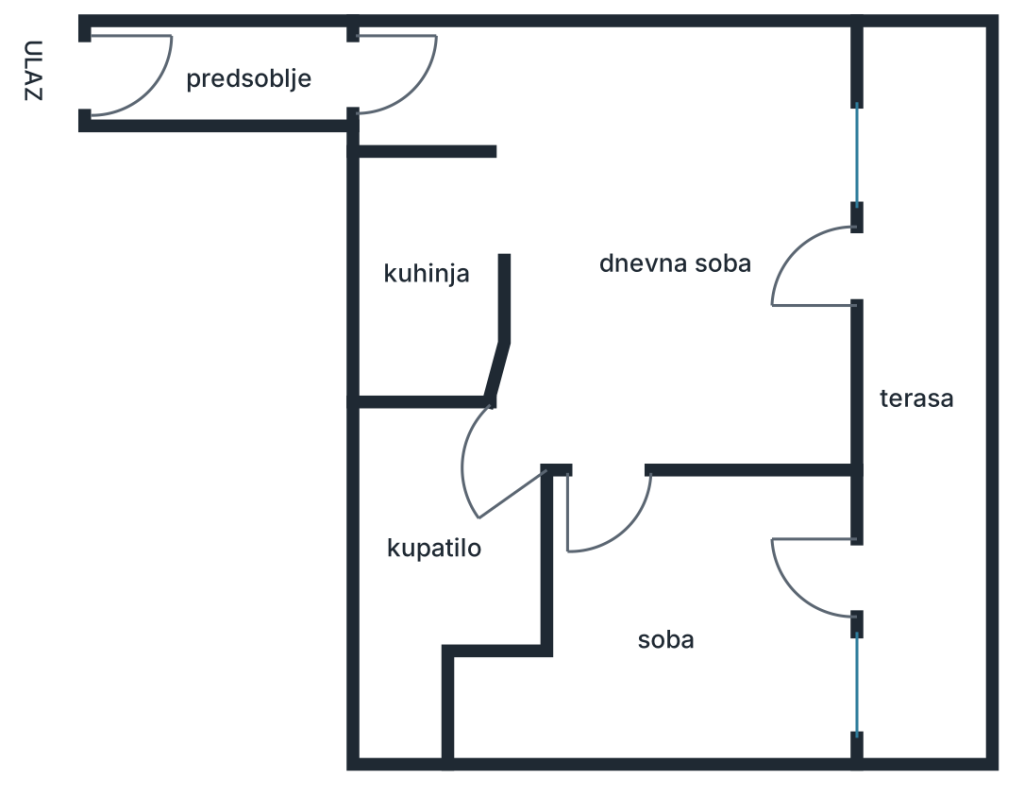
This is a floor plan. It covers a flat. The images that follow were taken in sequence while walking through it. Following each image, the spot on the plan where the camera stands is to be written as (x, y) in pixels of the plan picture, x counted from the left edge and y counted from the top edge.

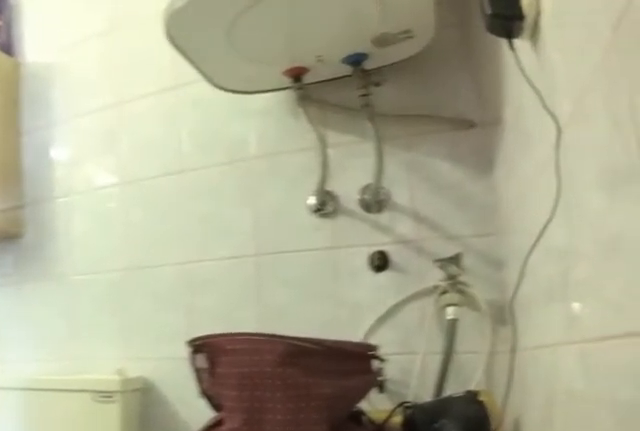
(510, 403)
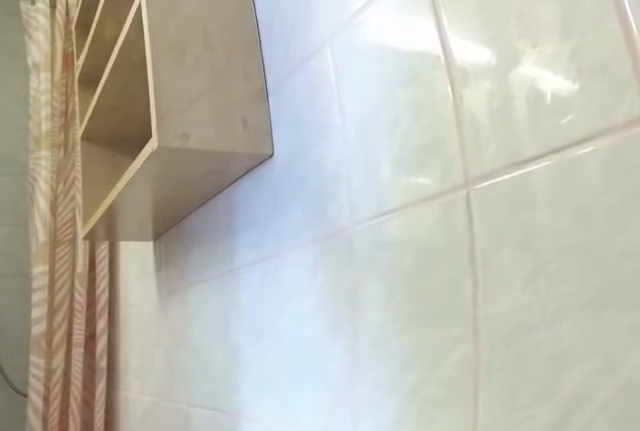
(457, 424)
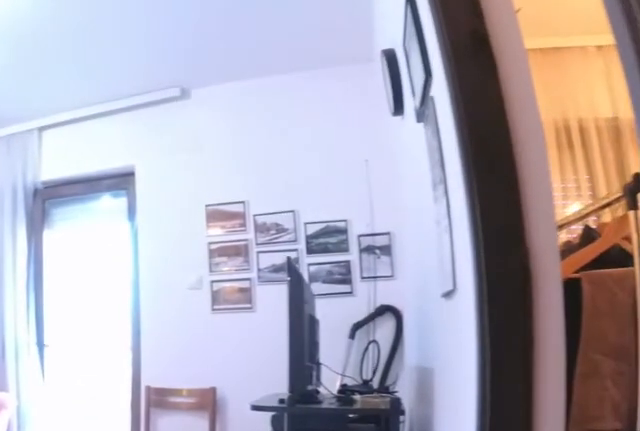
(532, 415)
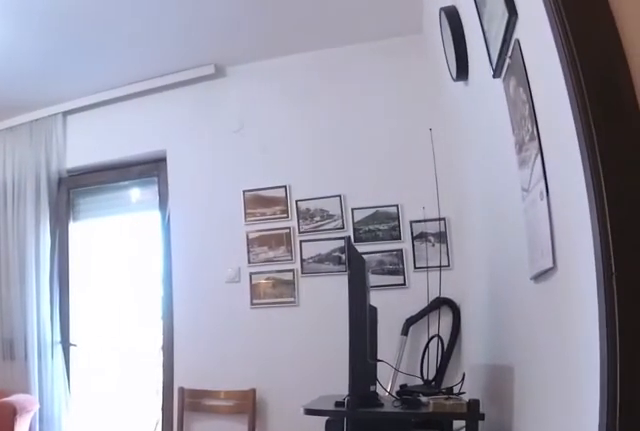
(532, 415)
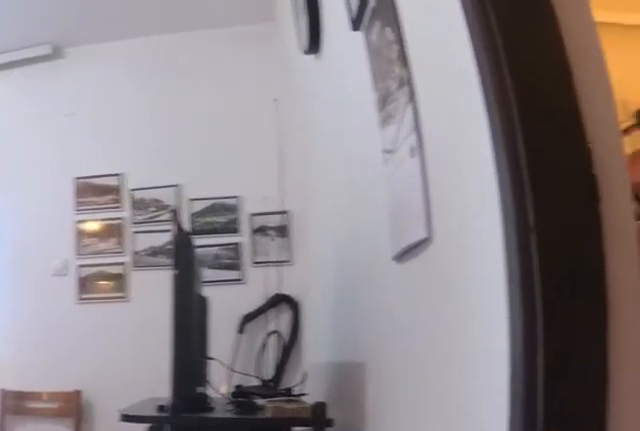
(538, 416)
